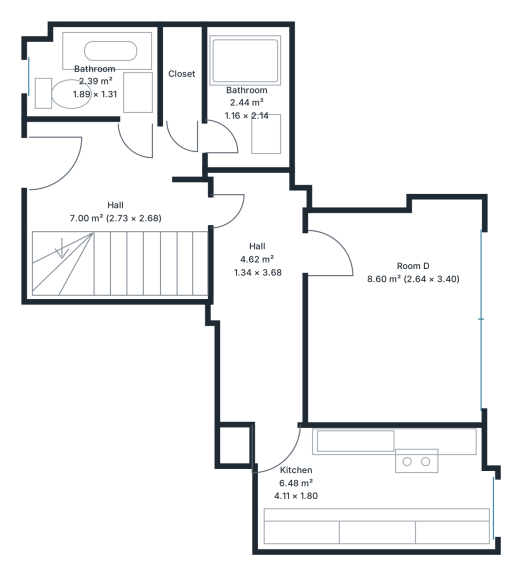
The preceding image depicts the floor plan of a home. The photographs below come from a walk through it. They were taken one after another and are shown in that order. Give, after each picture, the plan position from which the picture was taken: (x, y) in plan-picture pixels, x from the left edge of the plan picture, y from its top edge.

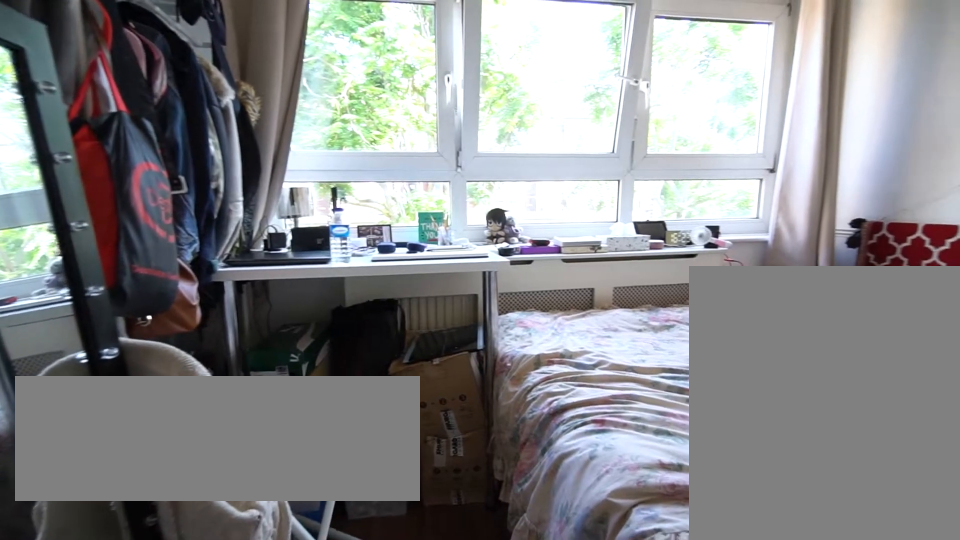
(342, 257)
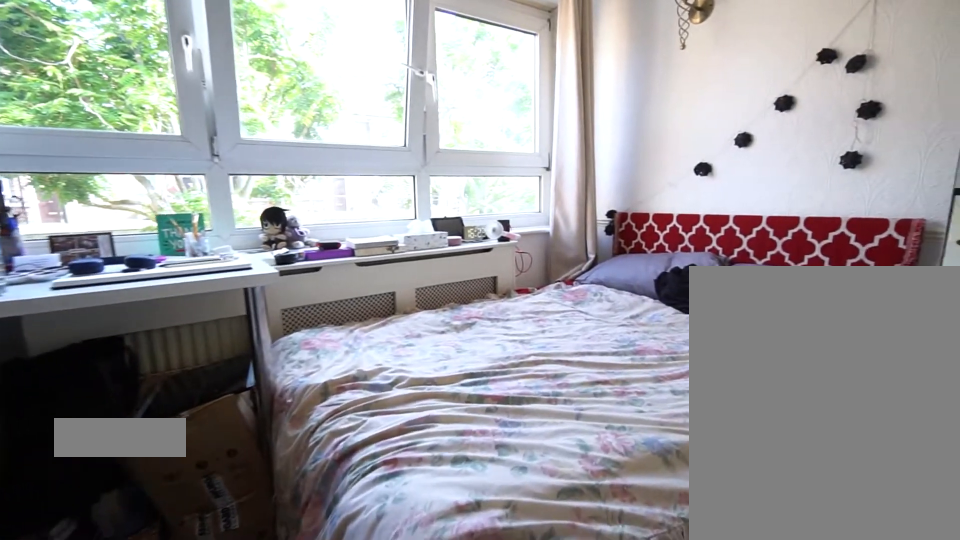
(373, 270)
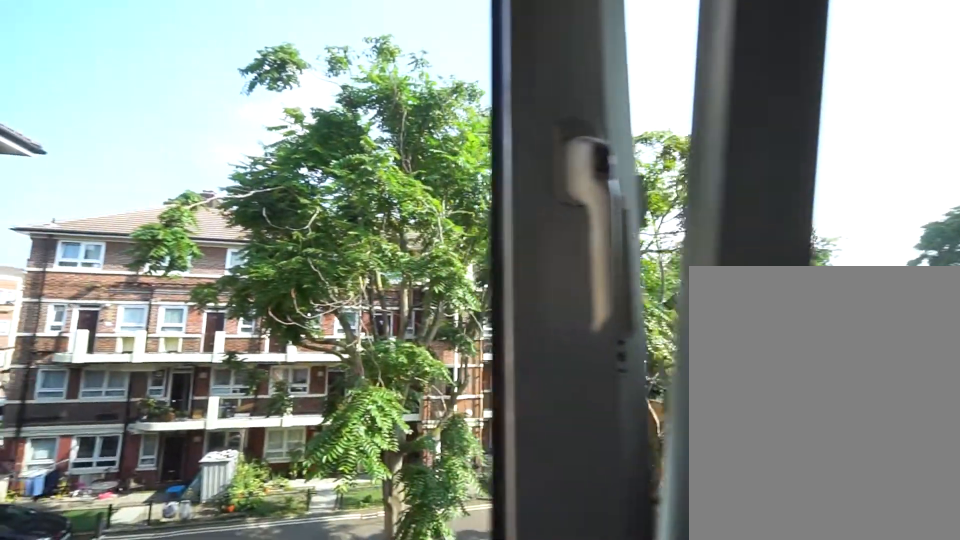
(467, 275)
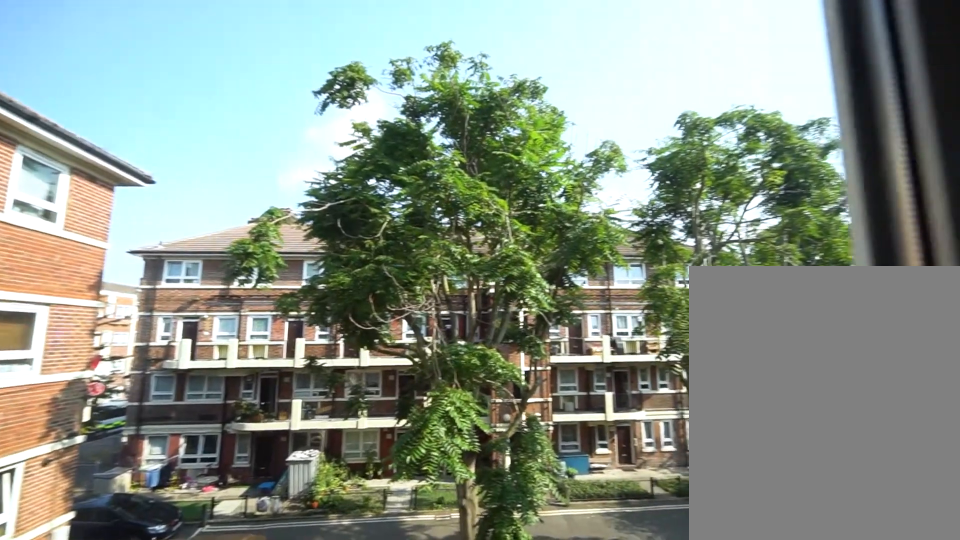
(467, 275)
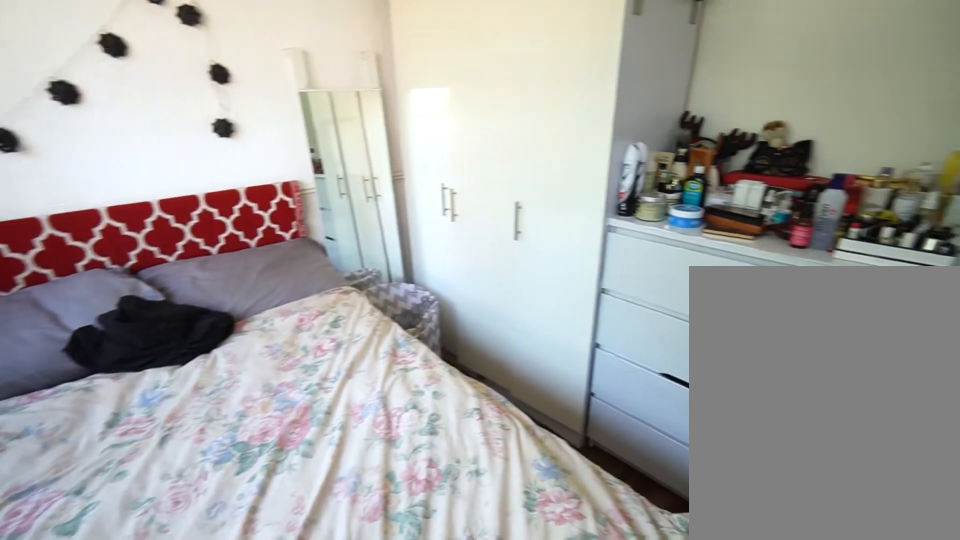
(434, 275)
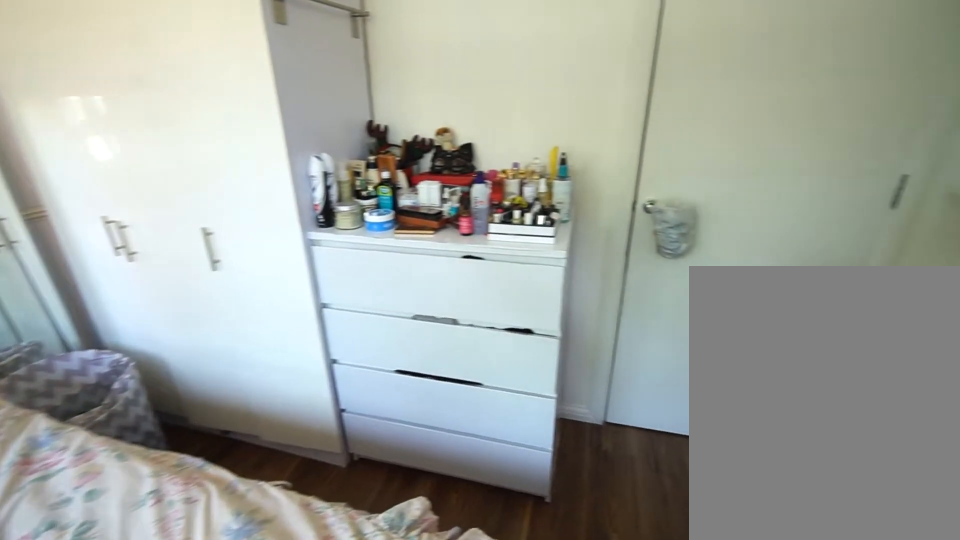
(406, 276)
